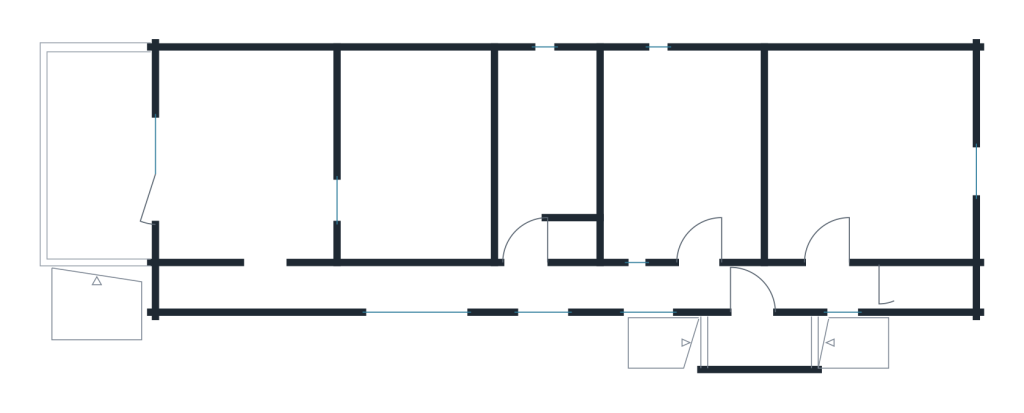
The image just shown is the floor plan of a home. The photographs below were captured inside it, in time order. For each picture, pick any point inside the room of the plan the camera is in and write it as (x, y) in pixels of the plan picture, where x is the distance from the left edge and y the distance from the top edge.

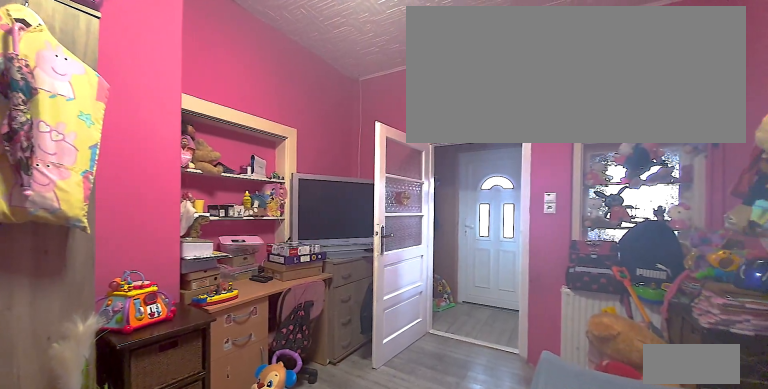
(687, 162)
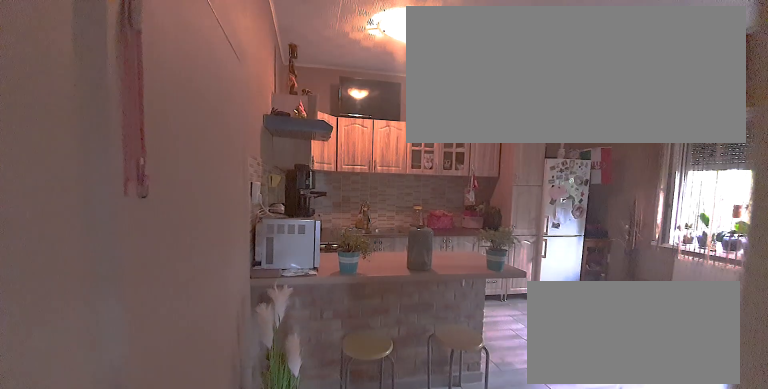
(862, 162)
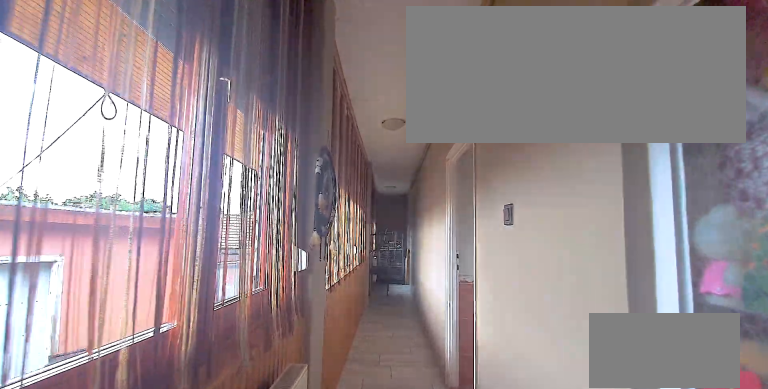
(602, 287)
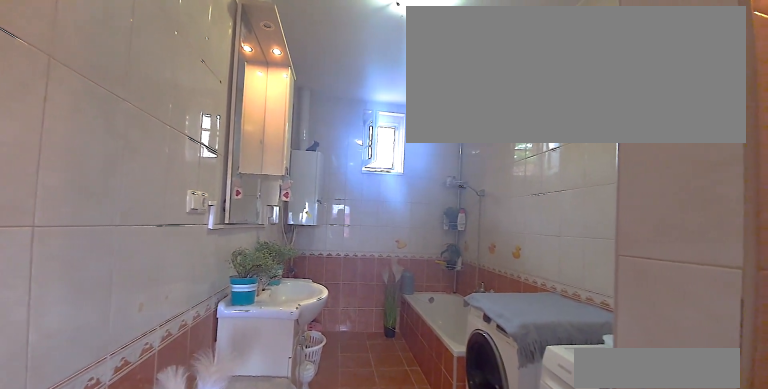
(548, 162)
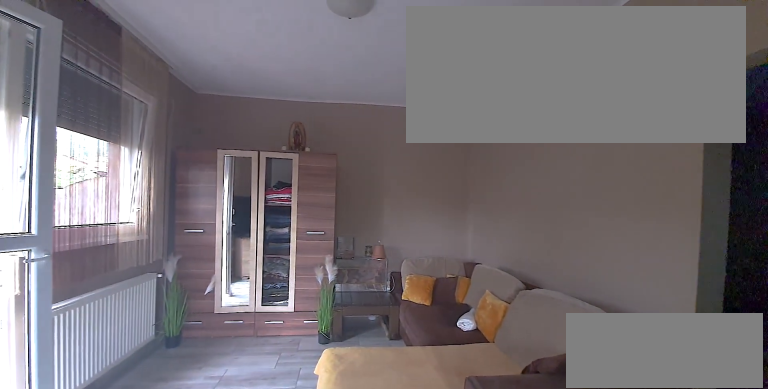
(256, 162)
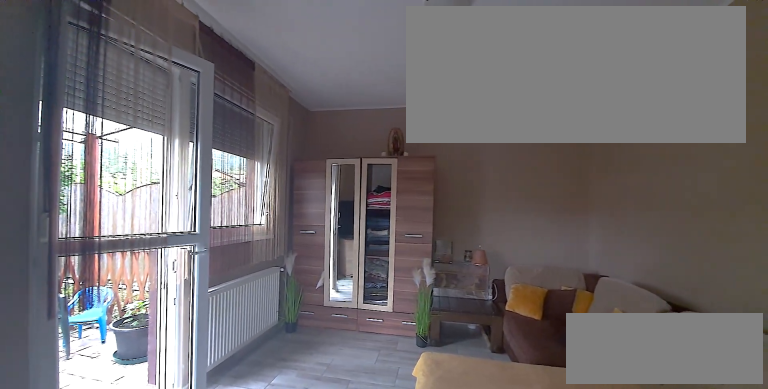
(256, 162)
